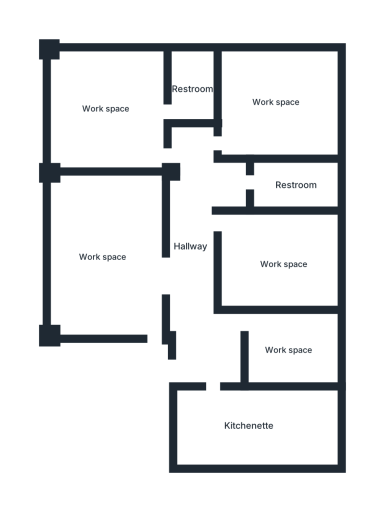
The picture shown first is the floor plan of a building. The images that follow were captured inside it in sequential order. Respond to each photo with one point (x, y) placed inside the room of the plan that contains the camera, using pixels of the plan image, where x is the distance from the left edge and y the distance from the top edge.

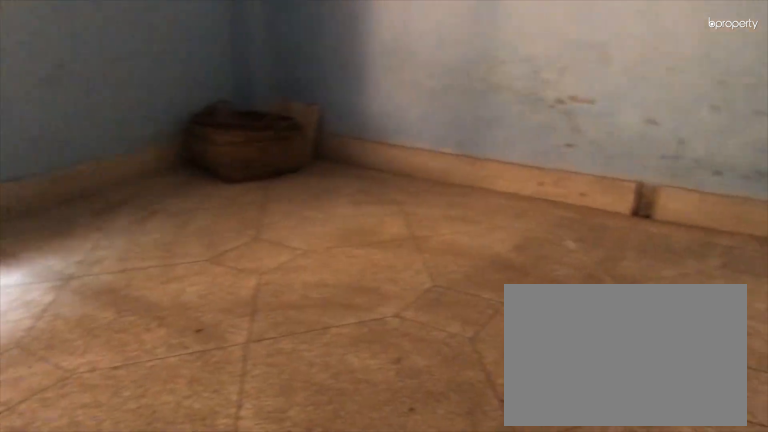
(100, 258)
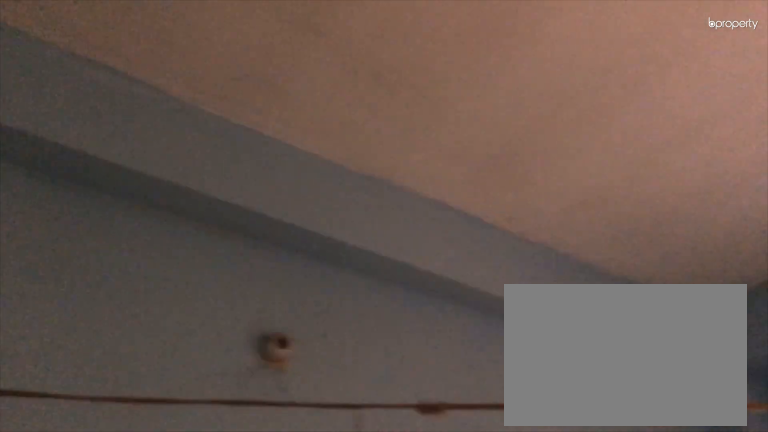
(100, 258)
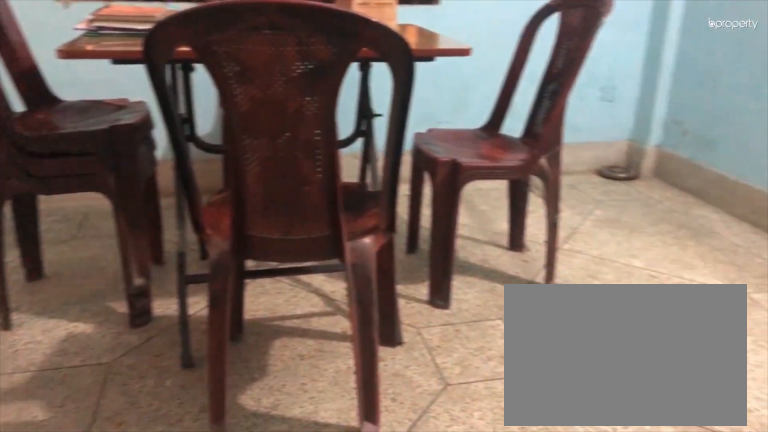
(106, 110)
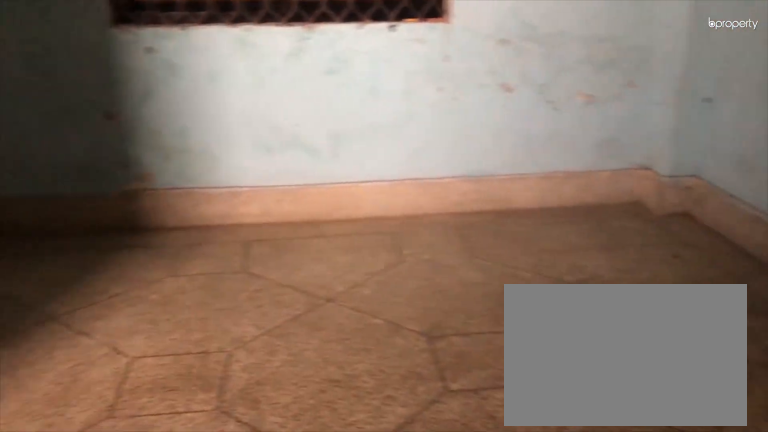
(280, 103)
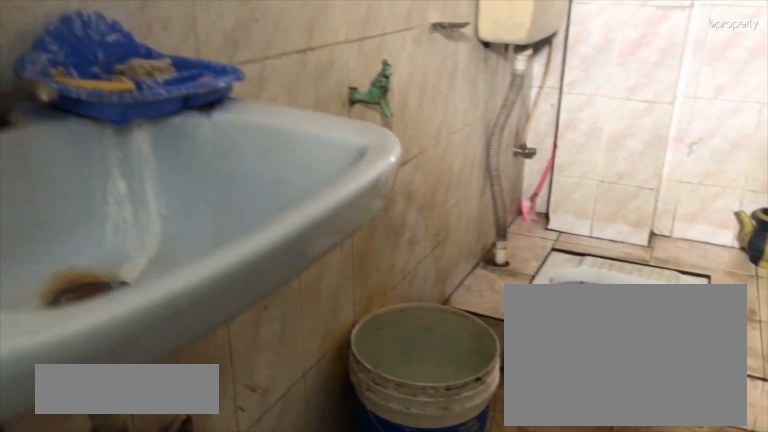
(293, 186)
